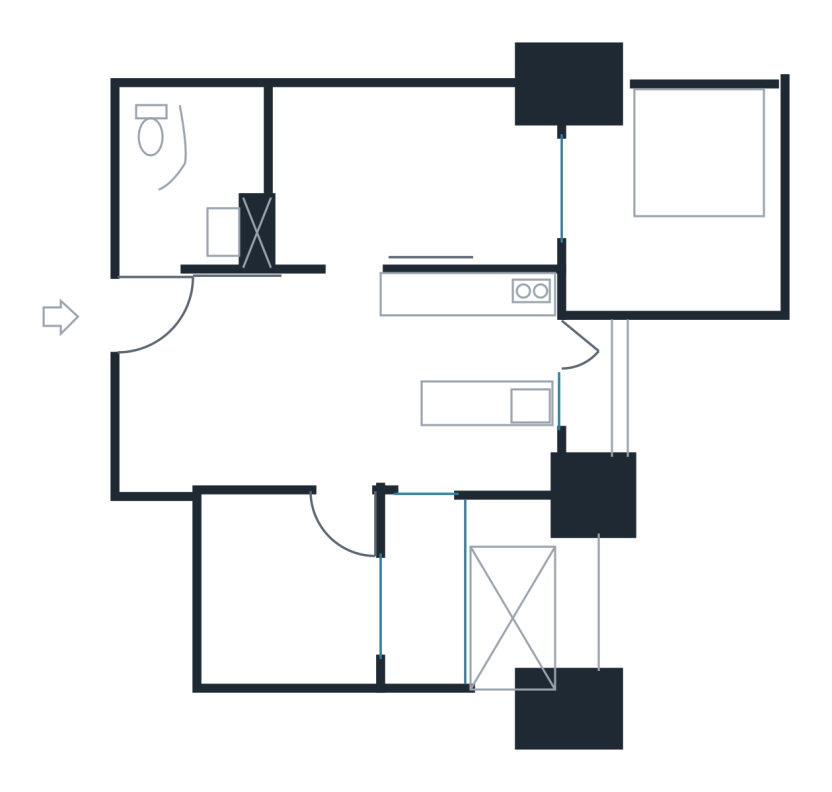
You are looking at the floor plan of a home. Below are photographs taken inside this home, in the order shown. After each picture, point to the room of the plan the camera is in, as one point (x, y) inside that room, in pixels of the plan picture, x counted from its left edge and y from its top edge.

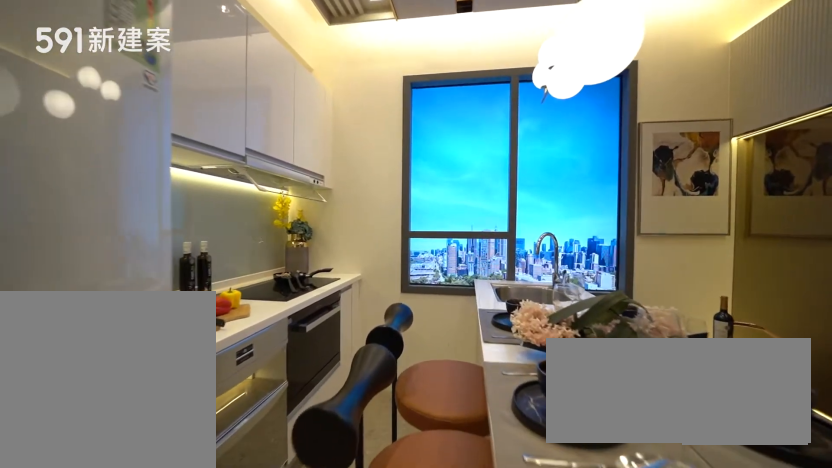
(472, 384)
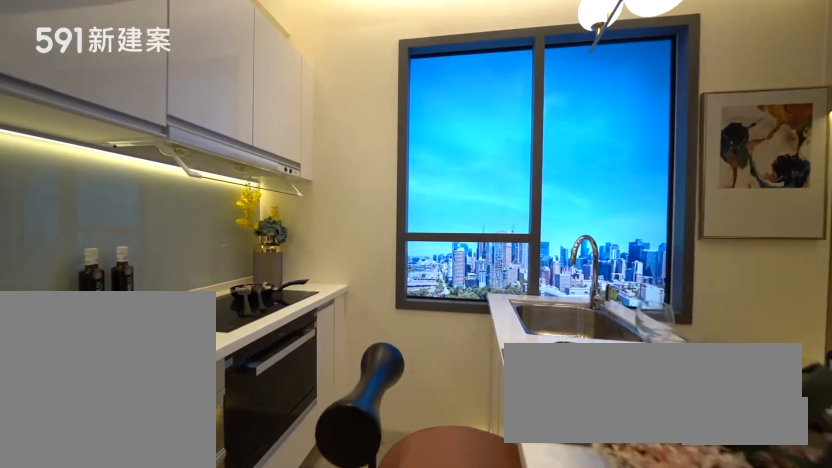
(472, 384)
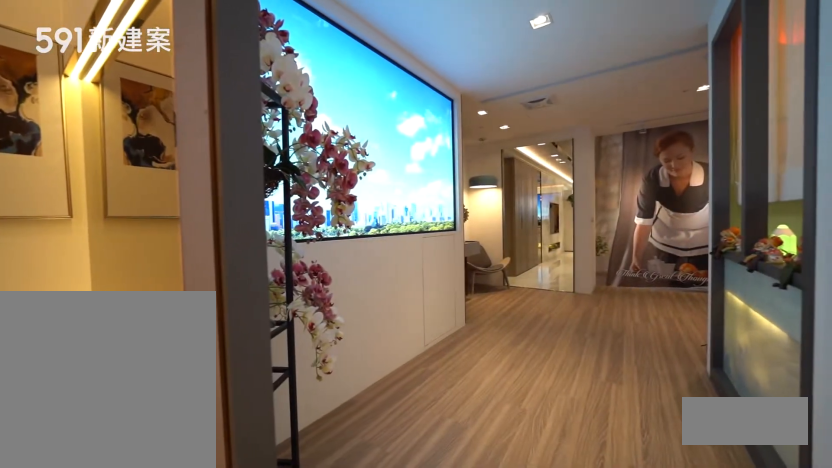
(423, 598)
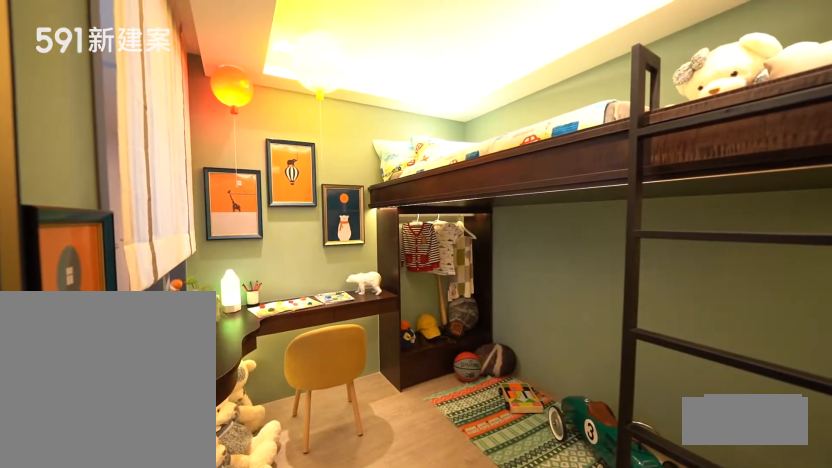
(285, 593)
